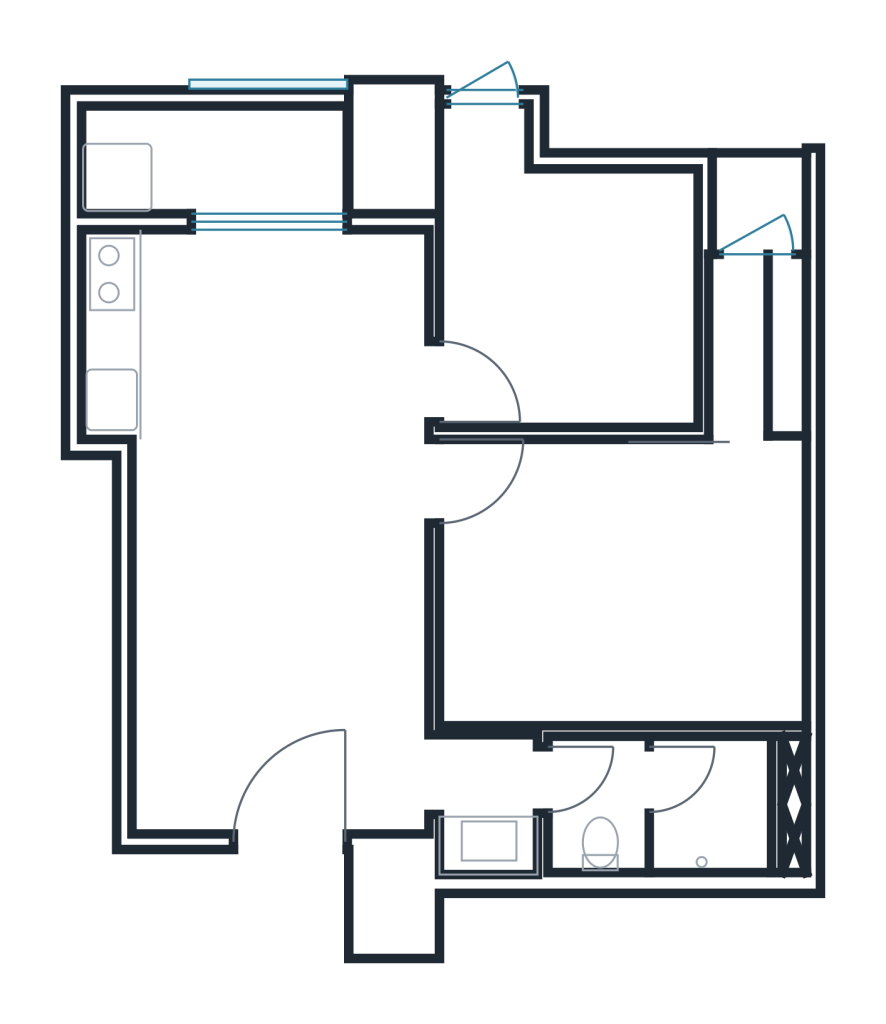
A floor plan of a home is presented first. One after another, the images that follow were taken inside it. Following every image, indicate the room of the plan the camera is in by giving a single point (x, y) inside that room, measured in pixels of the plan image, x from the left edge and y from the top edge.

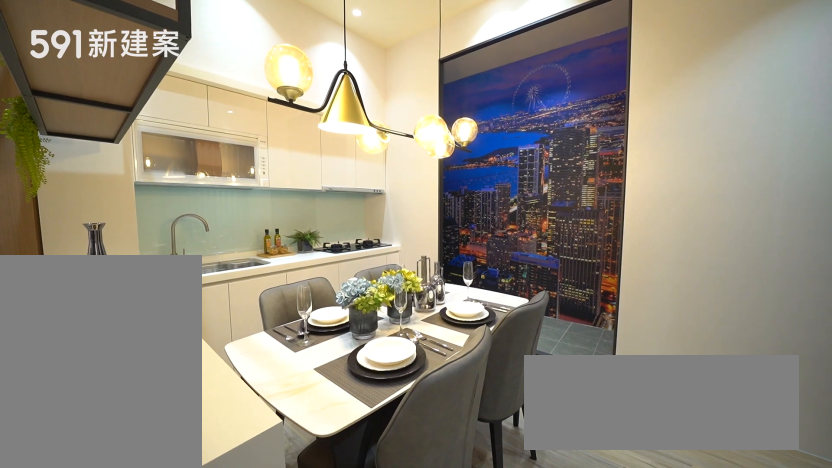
(286, 329)
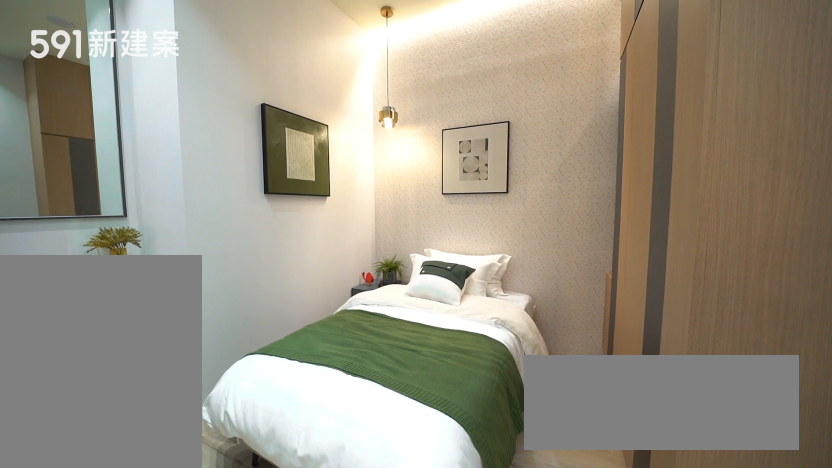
(574, 294)
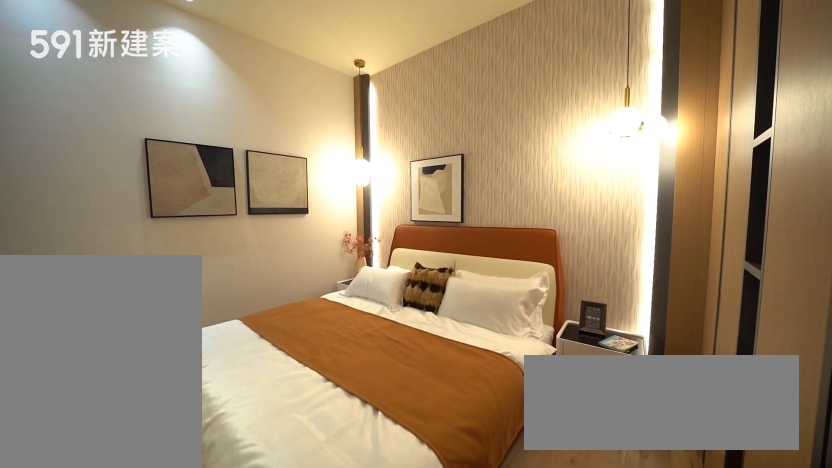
(623, 577)
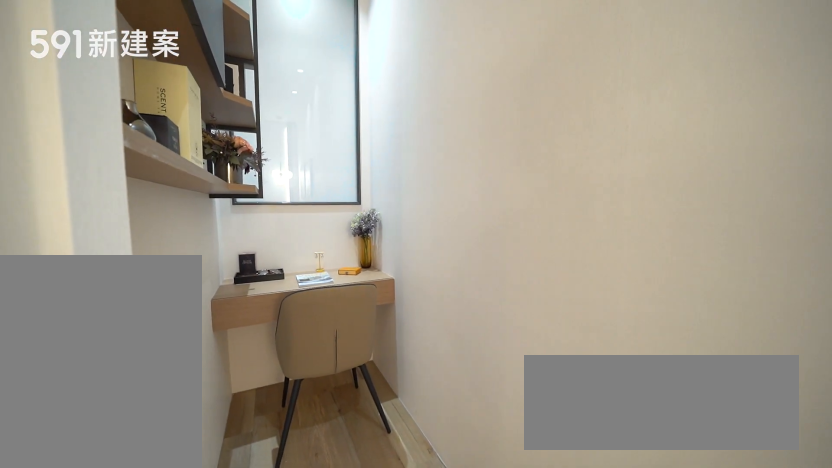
(753, 335)
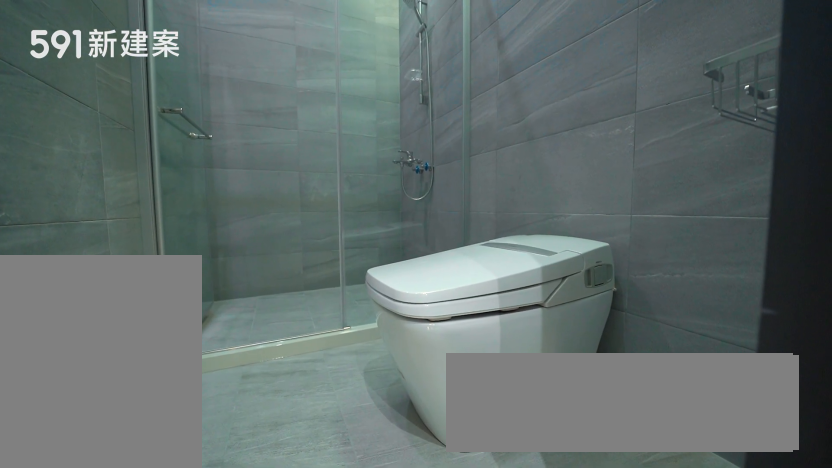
(632, 809)
